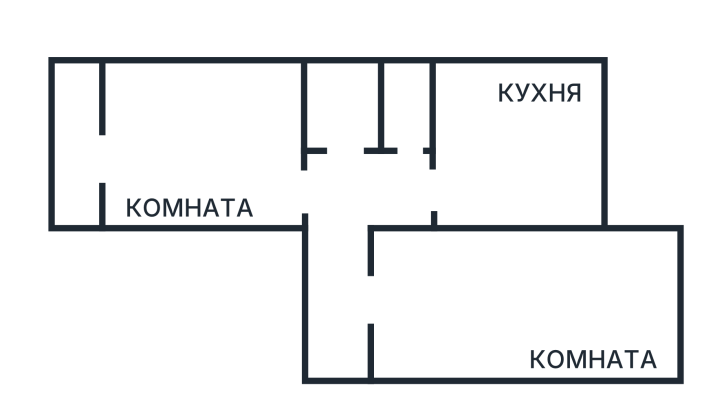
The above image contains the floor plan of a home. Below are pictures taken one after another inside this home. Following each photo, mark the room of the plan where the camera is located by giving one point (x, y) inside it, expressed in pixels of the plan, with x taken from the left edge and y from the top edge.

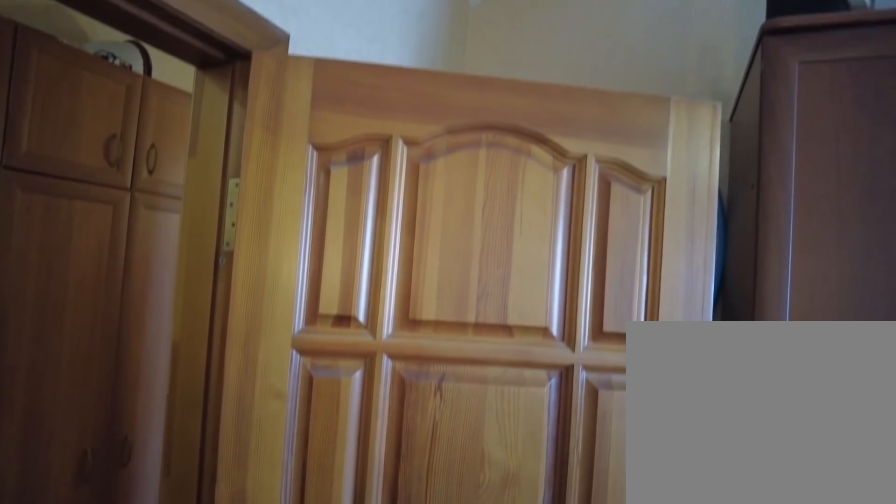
(375, 313)
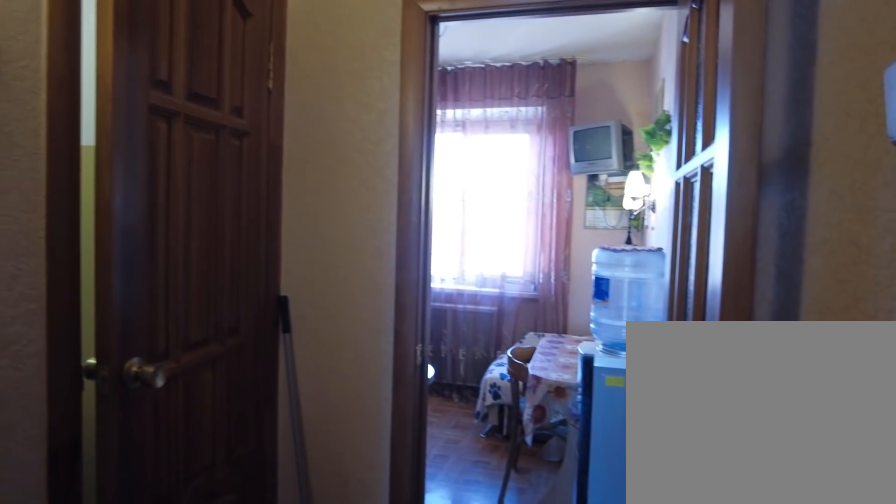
(345, 248)
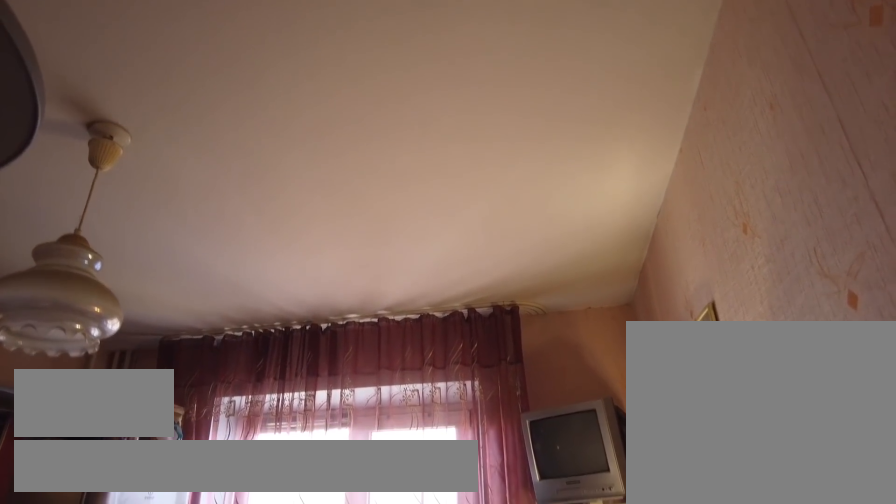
(474, 193)
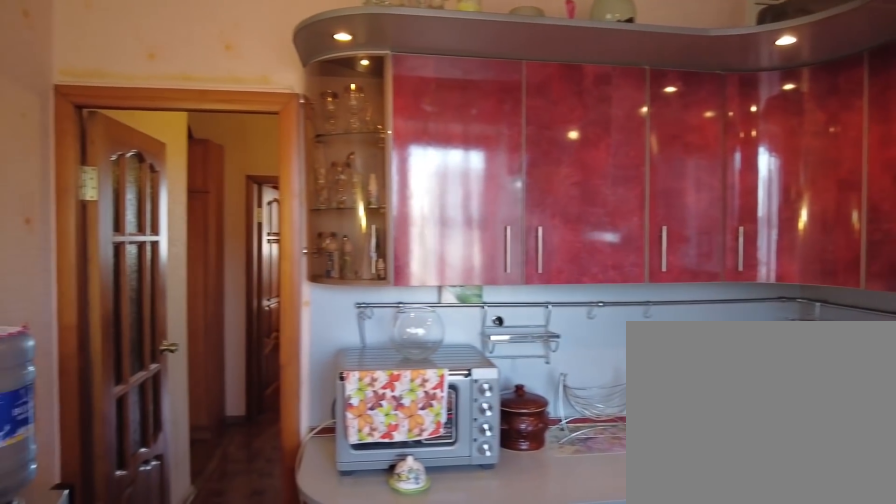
(474, 193)
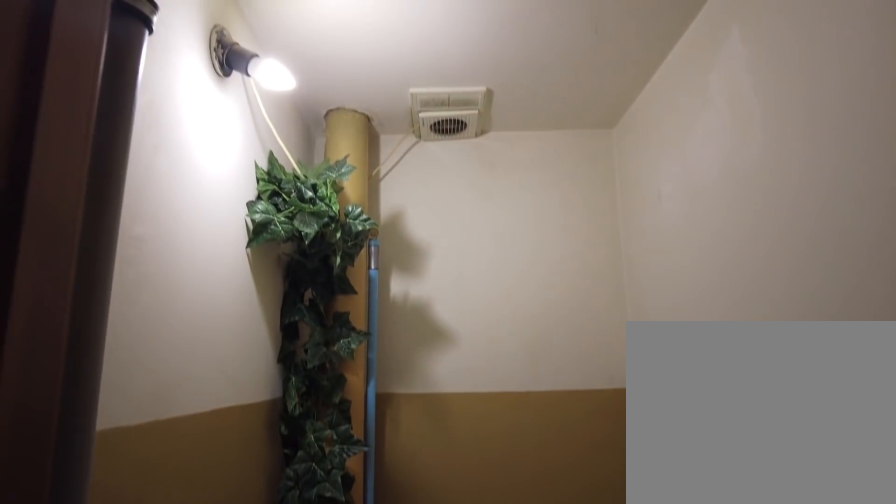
(409, 190)
